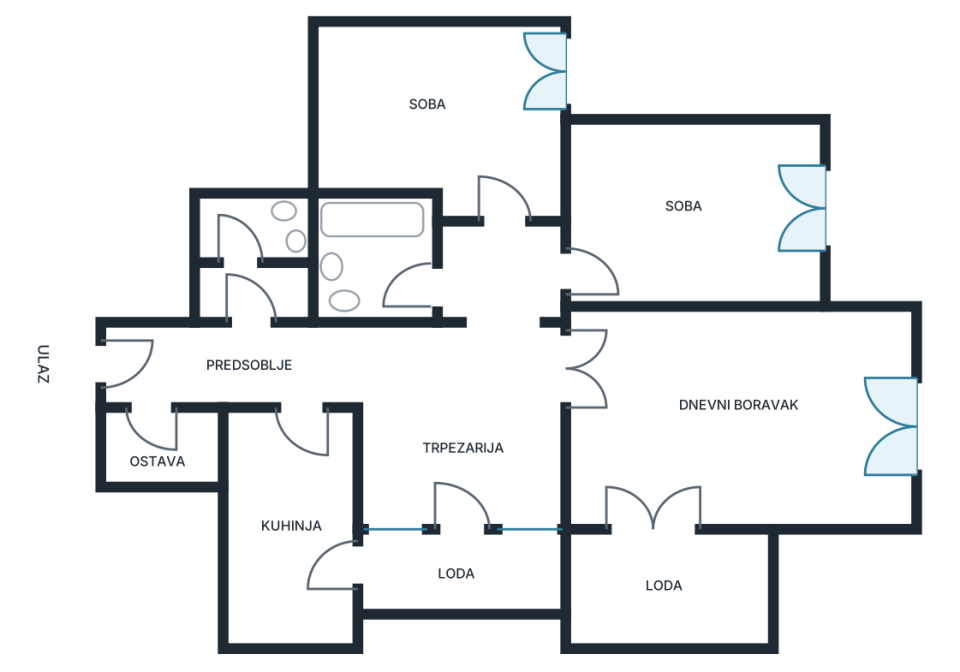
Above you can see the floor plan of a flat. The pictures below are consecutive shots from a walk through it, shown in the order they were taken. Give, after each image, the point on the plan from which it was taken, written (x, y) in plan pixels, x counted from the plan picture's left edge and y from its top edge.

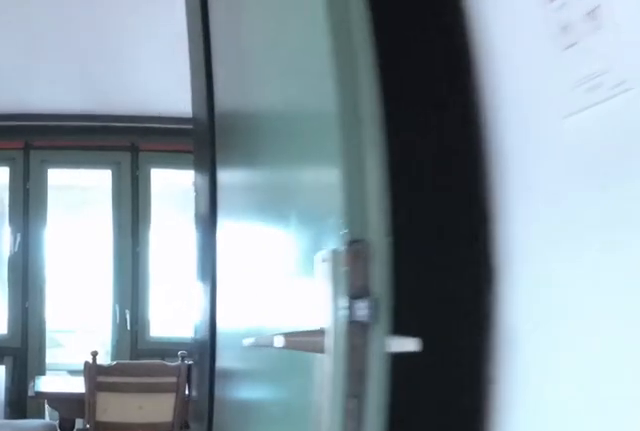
(519, 232)
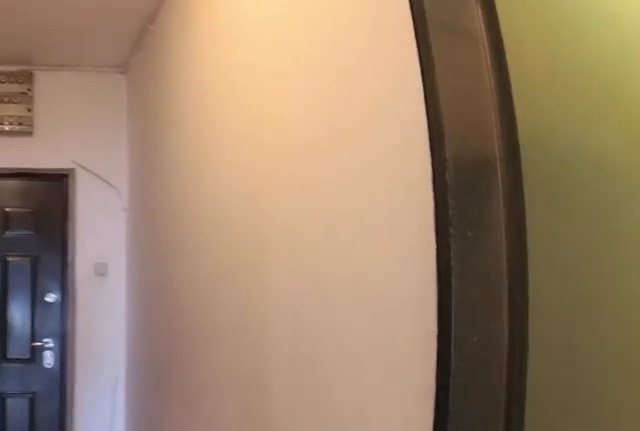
(302, 374)
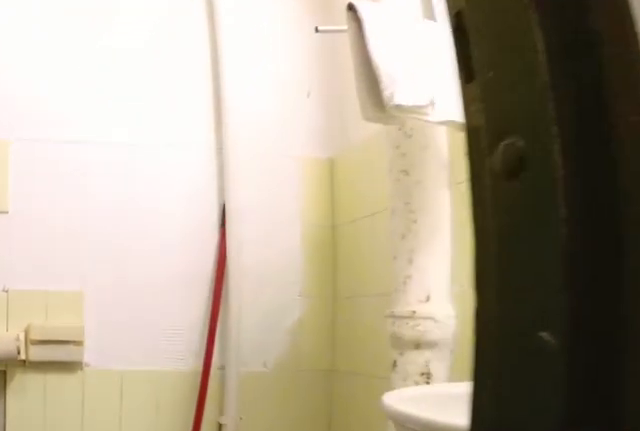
(251, 329)
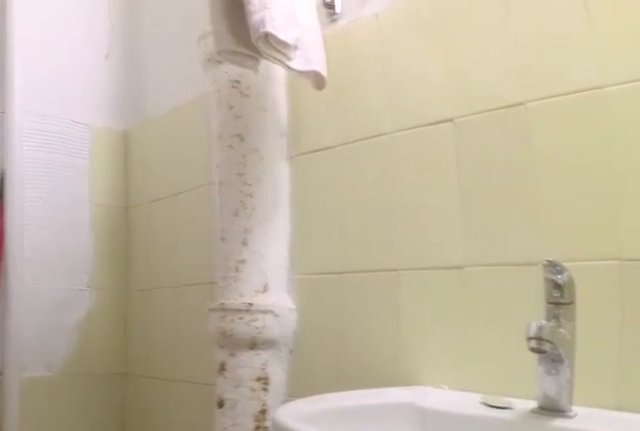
(258, 278)
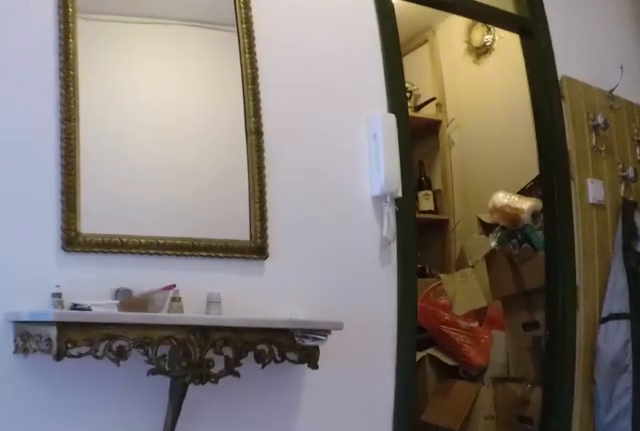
(252, 317)
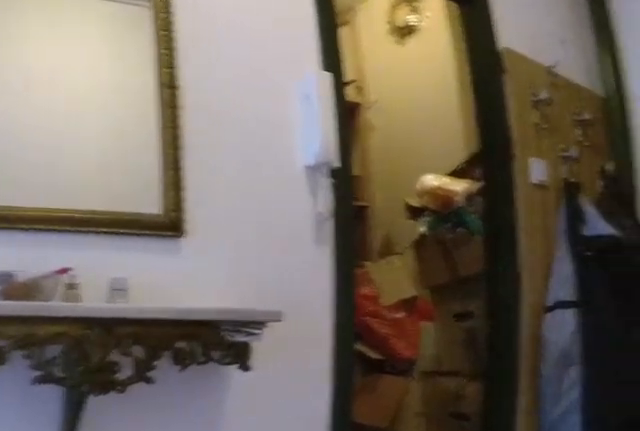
(252, 339)
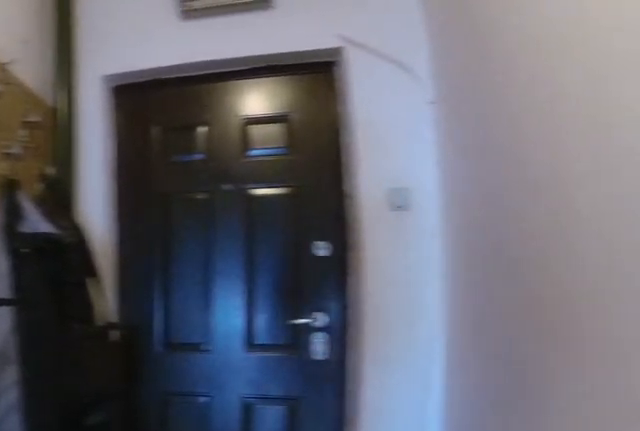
(272, 358)
